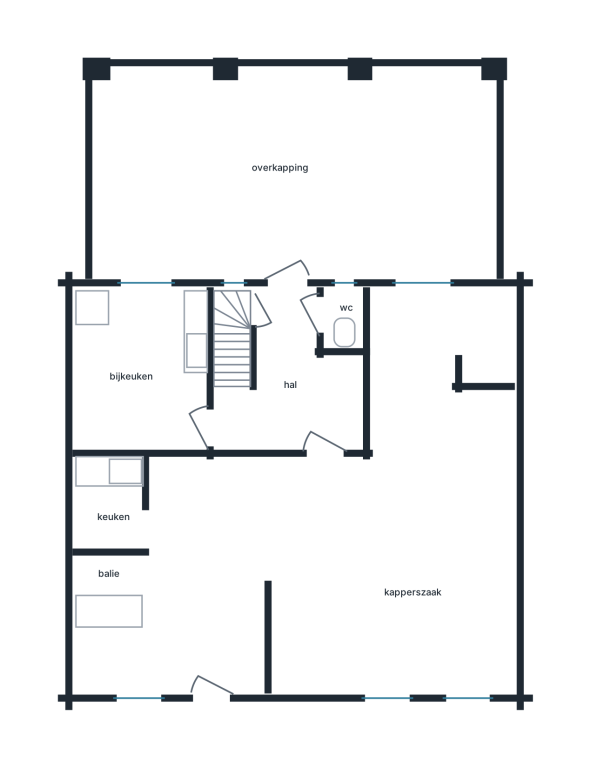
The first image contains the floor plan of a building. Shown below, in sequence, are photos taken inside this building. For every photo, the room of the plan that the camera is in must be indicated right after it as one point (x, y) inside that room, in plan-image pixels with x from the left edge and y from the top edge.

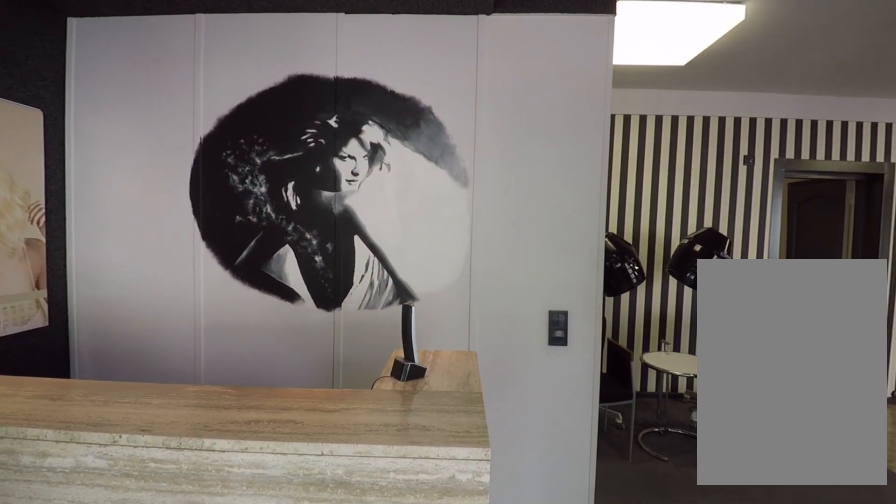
(170, 574)
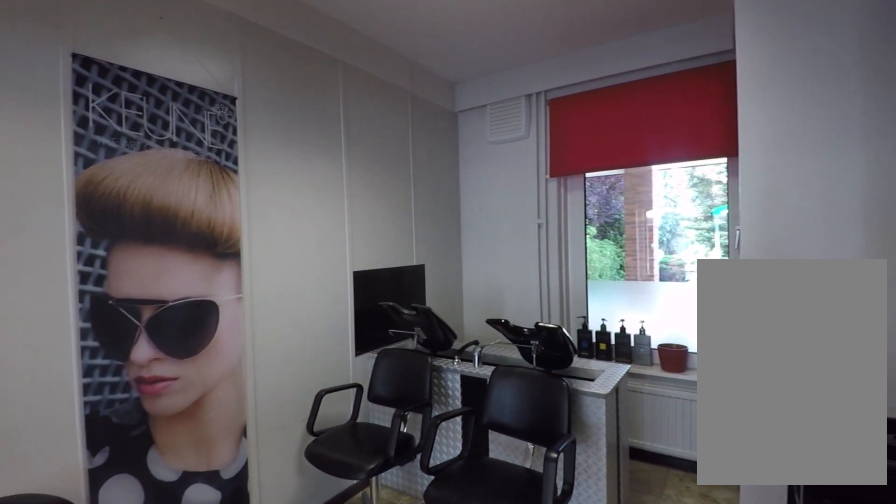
(400, 531)
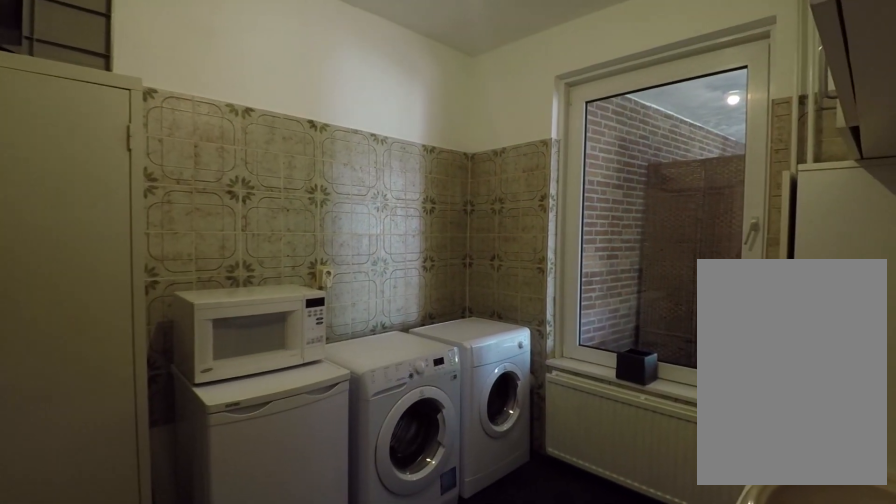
(141, 370)
